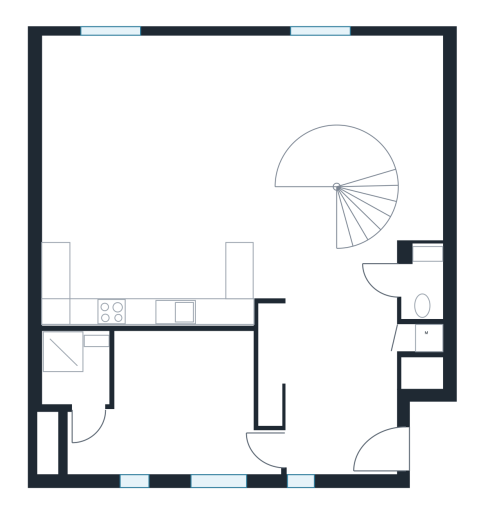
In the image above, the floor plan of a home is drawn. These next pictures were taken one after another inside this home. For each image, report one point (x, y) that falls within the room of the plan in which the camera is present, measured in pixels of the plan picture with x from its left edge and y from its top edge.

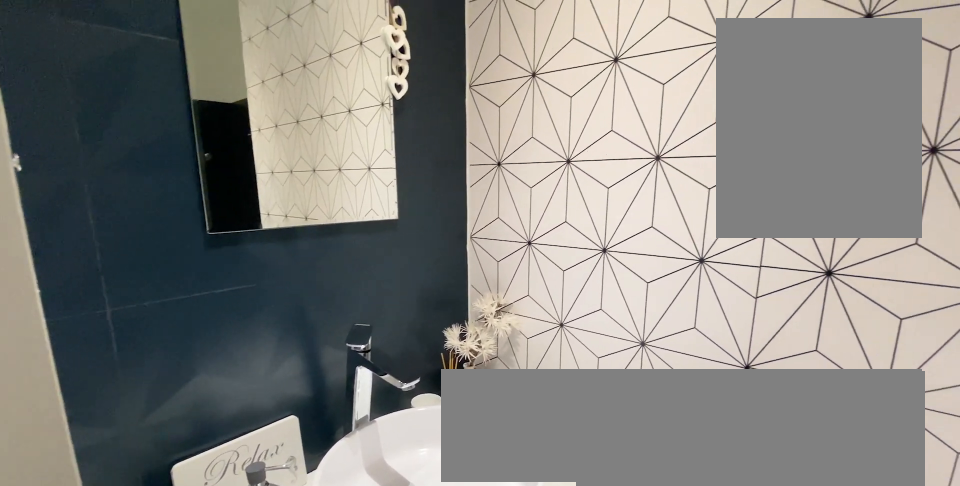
(81, 394)
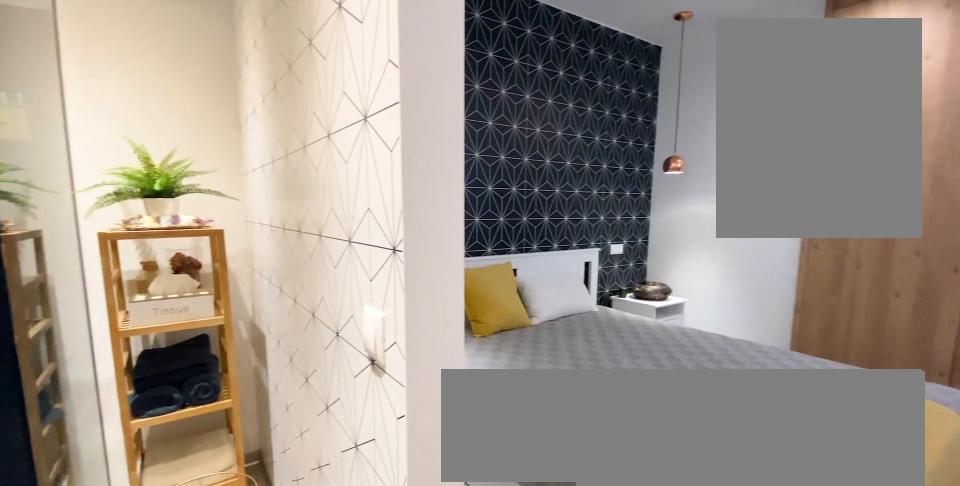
(81, 394)
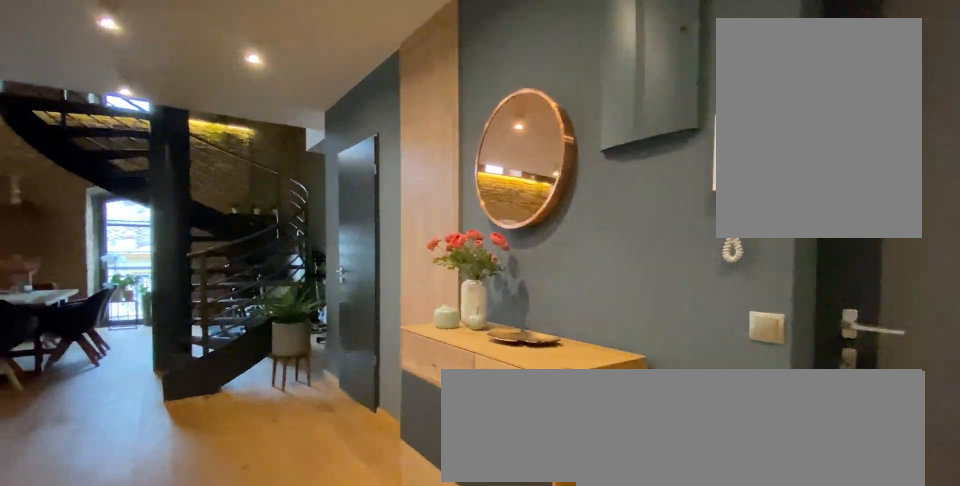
(344, 394)
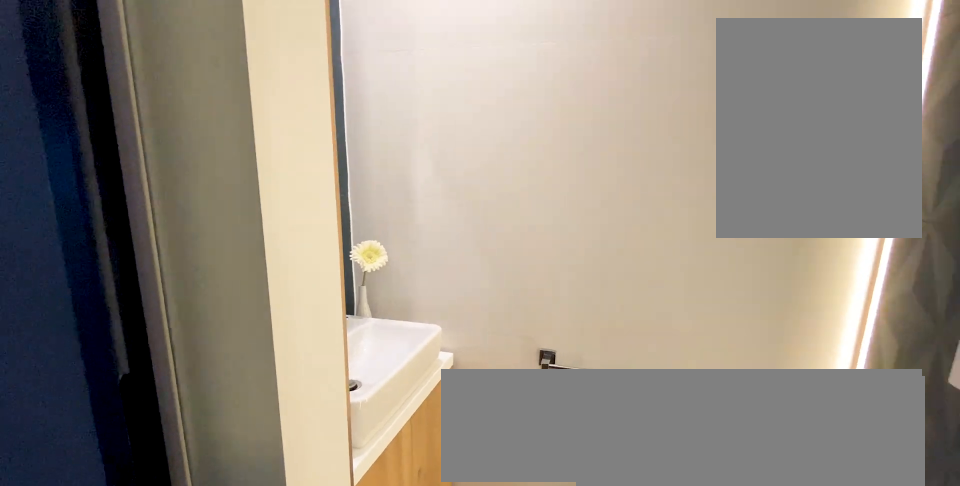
(422, 287)
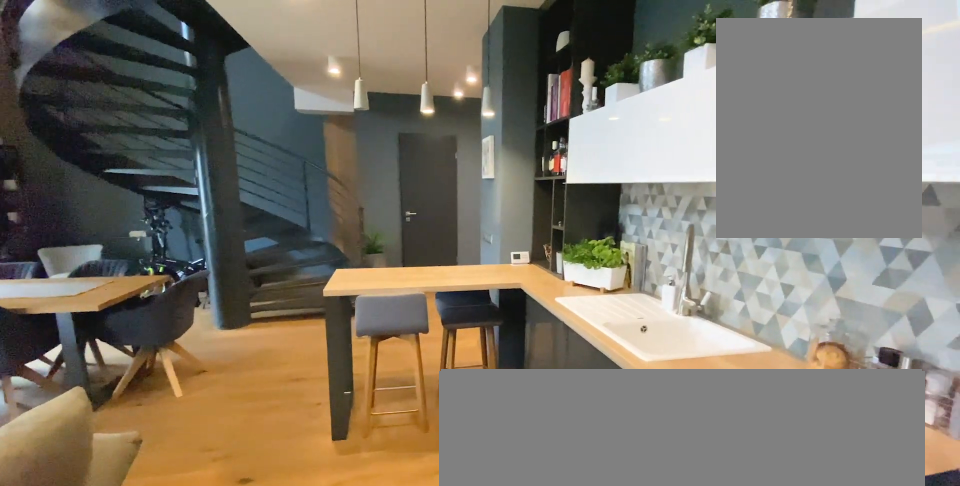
(178, 178)
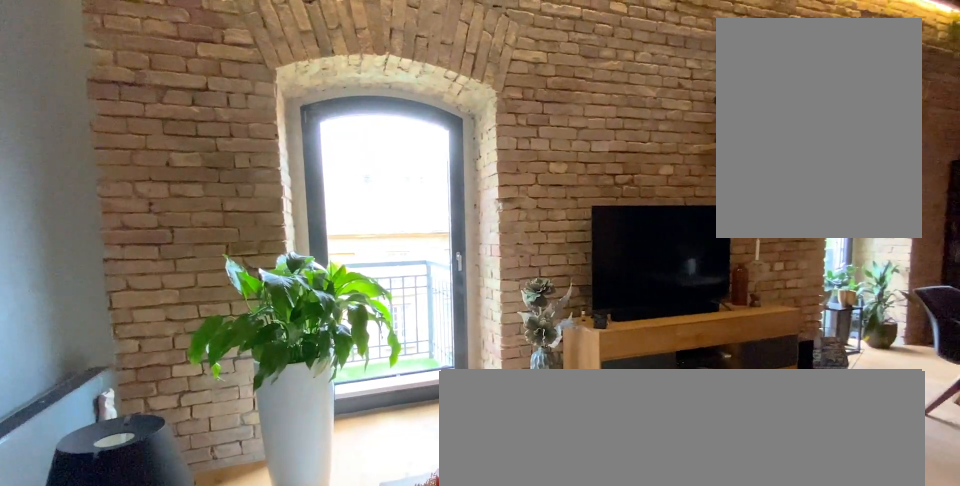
(178, 178)
